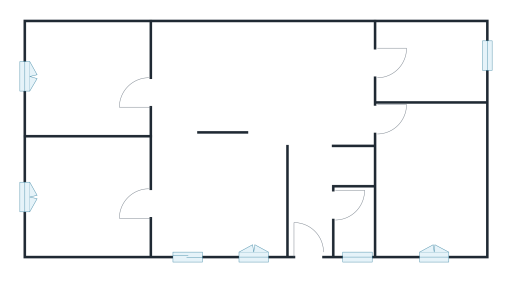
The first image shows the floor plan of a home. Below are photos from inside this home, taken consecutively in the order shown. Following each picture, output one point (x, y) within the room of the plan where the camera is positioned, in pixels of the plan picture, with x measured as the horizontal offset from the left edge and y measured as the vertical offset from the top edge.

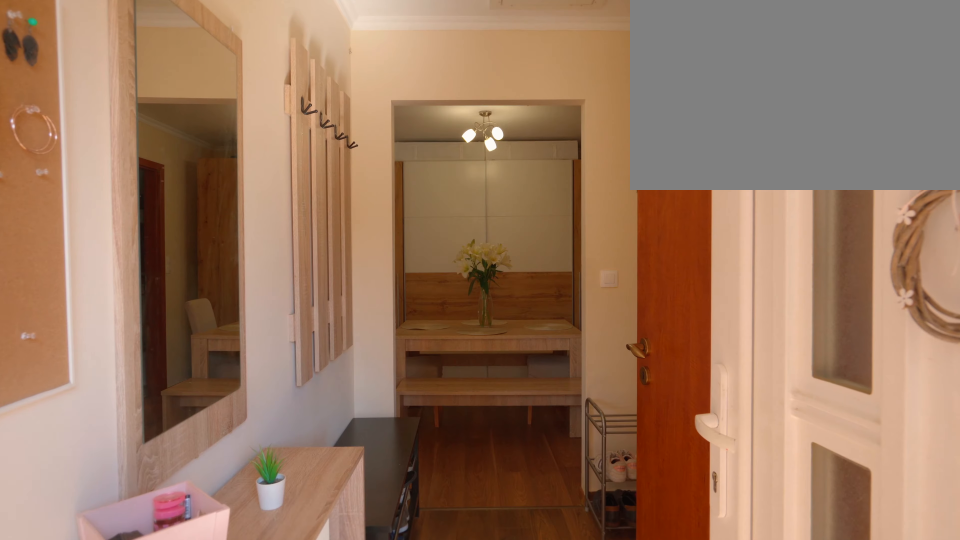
(315, 210)
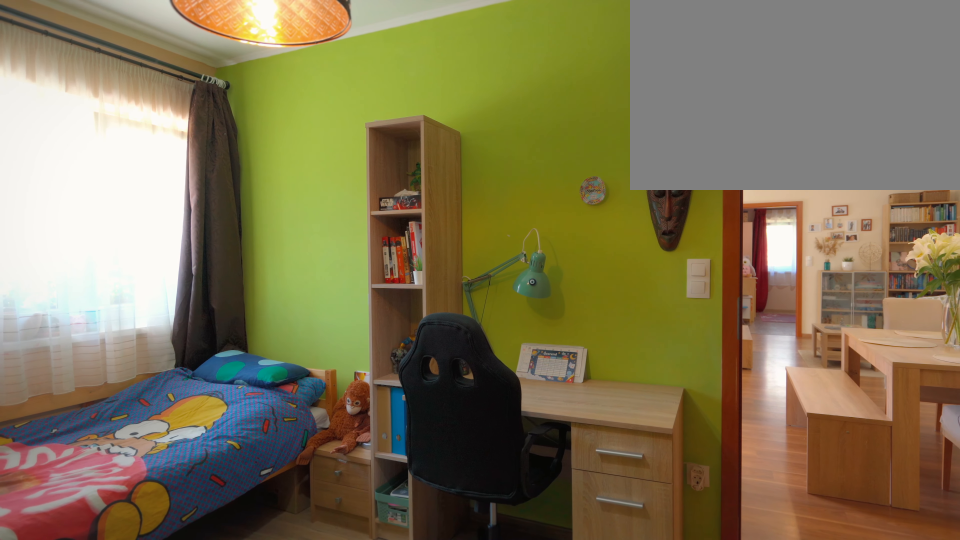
(424, 173)
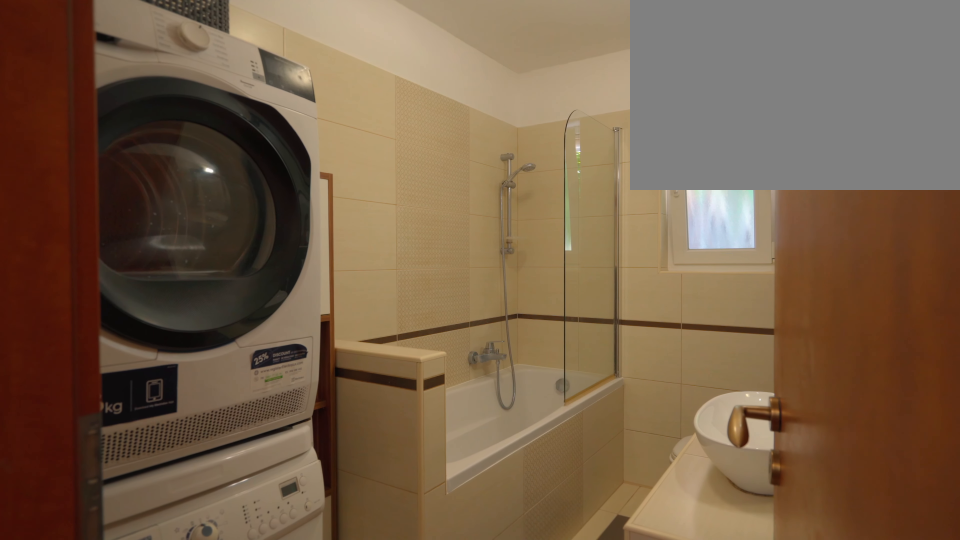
(430, 63)
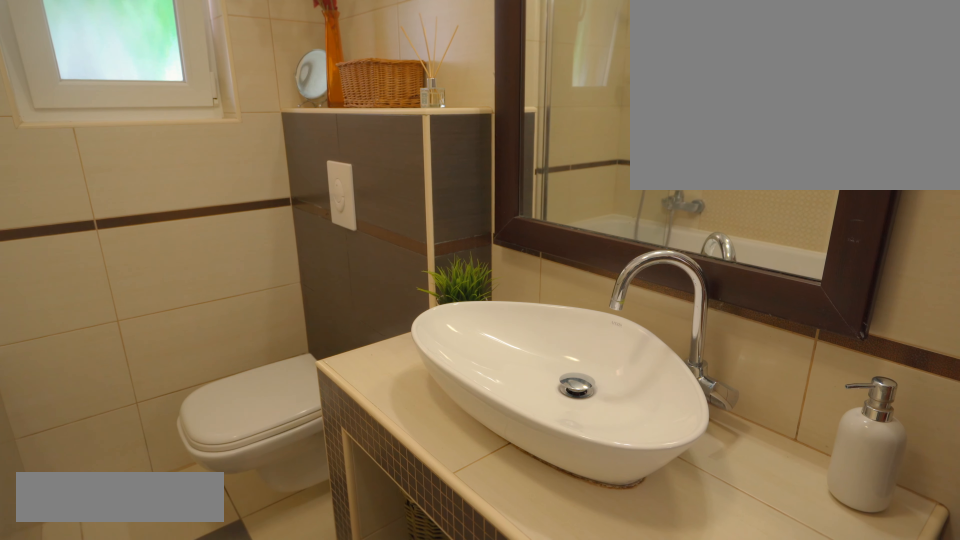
(430, 61)
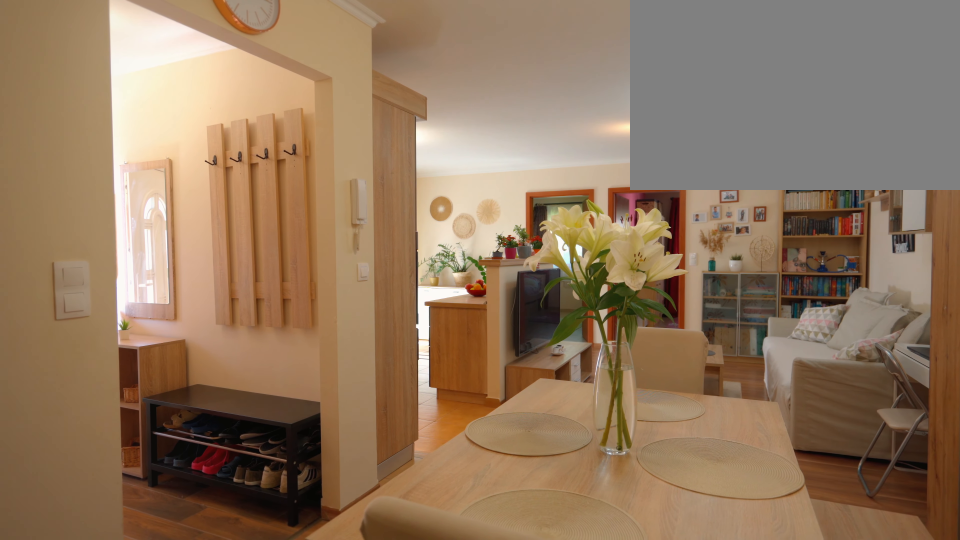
(282, 79)
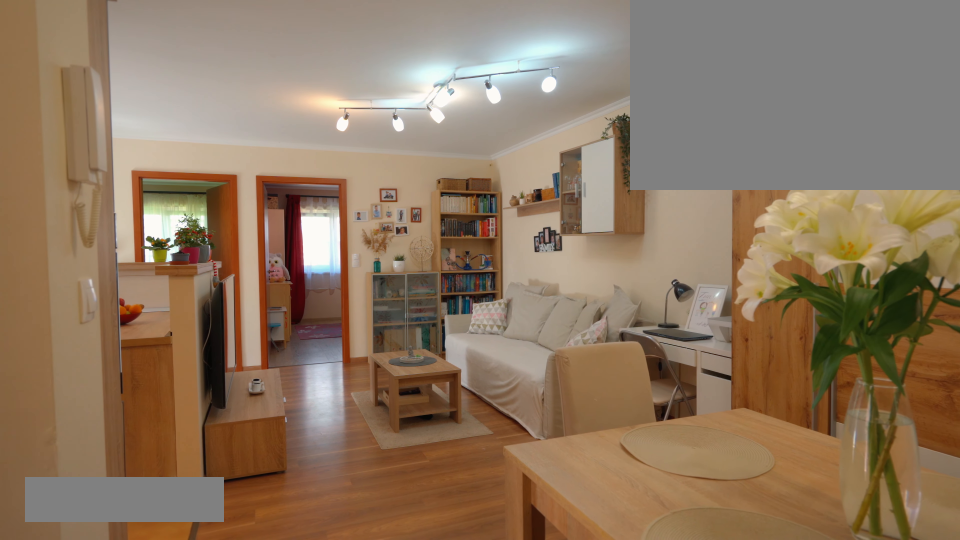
(282, 79)
